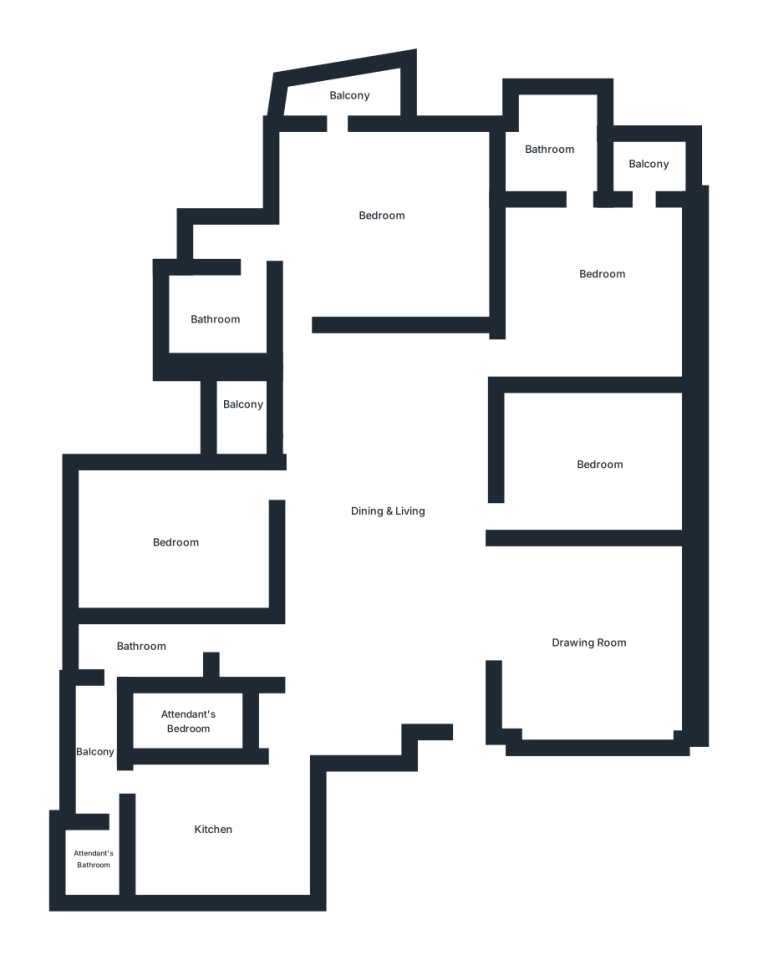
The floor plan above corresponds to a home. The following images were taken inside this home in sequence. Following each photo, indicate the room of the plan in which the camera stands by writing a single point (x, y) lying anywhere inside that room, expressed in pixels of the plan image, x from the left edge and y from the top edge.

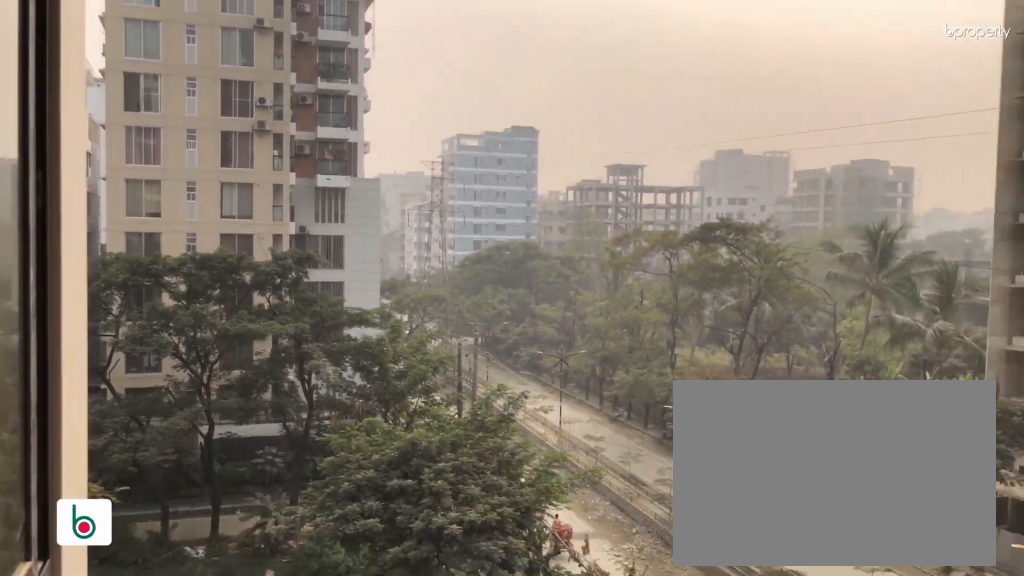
(242, 413)
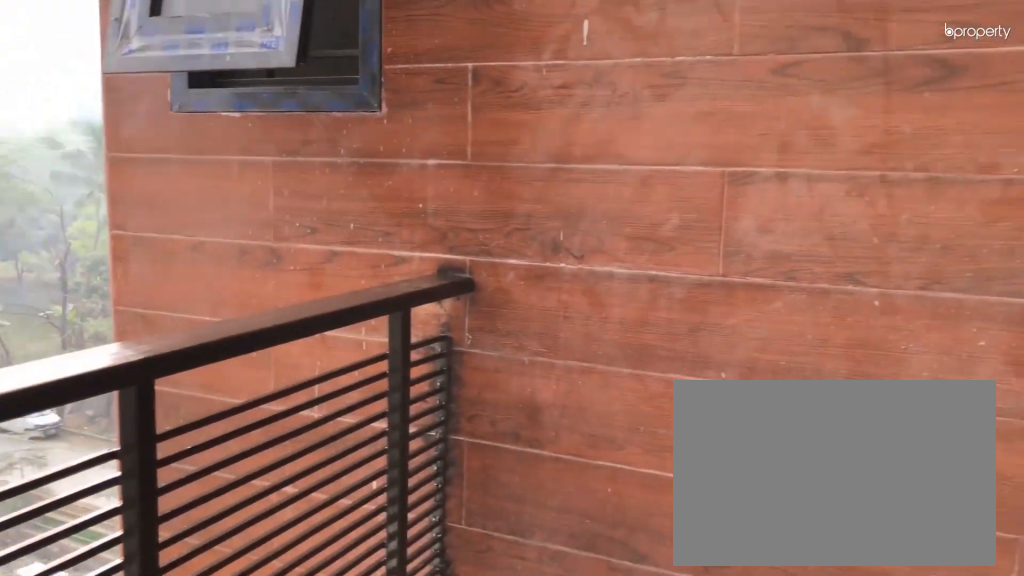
(242, 413)
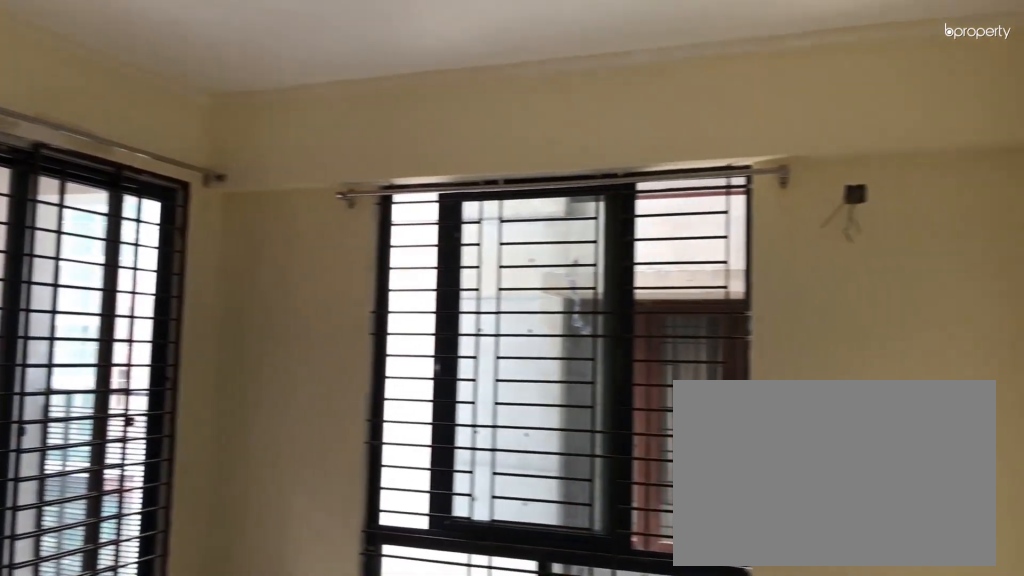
(587, 285)
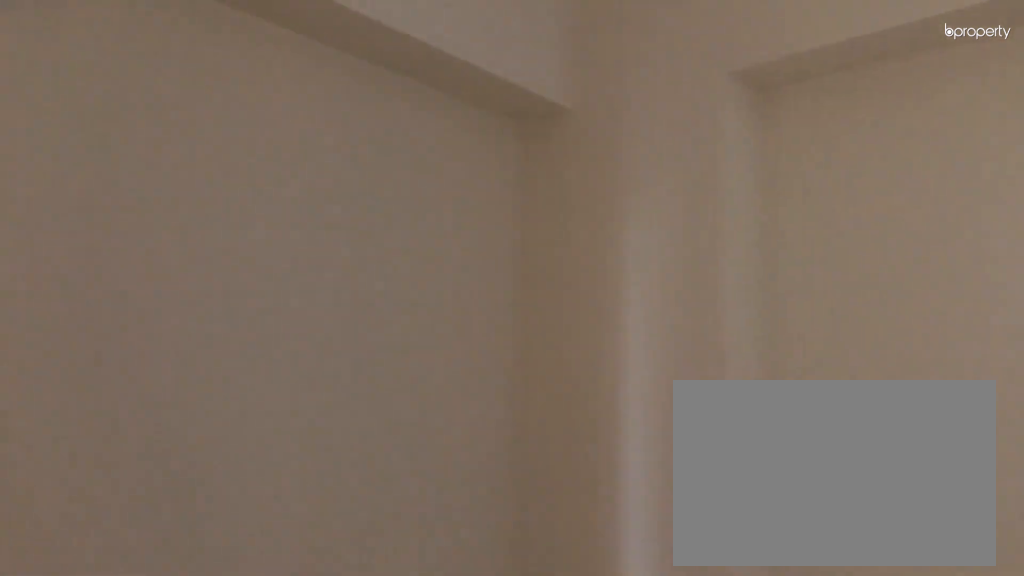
(588, 460)
